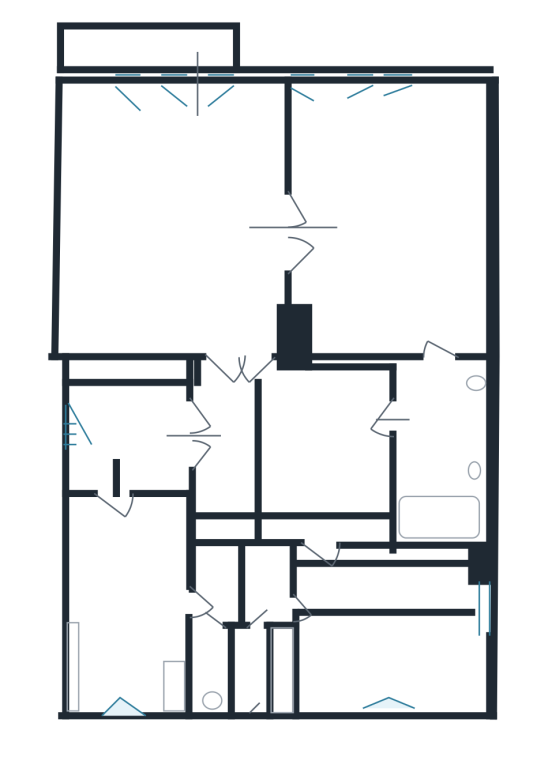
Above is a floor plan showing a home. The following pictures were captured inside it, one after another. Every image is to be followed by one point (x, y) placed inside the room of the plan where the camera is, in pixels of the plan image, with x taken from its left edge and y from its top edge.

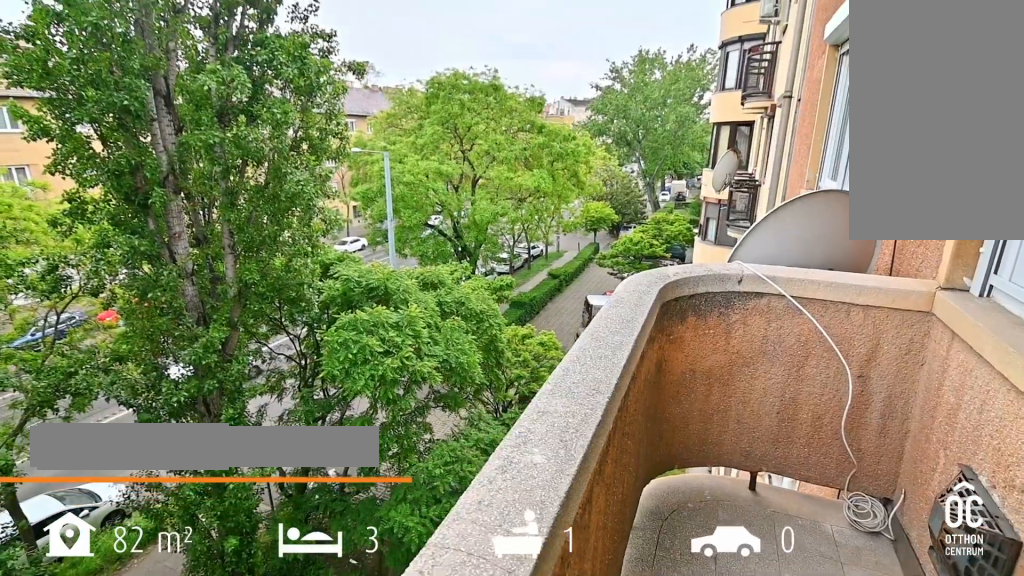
(149, 48)
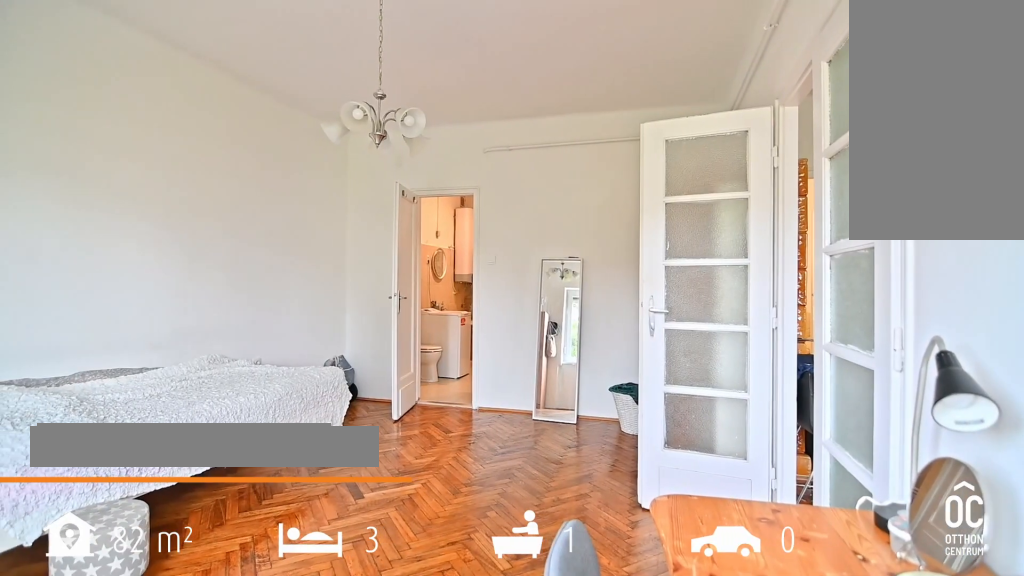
(384, 226)
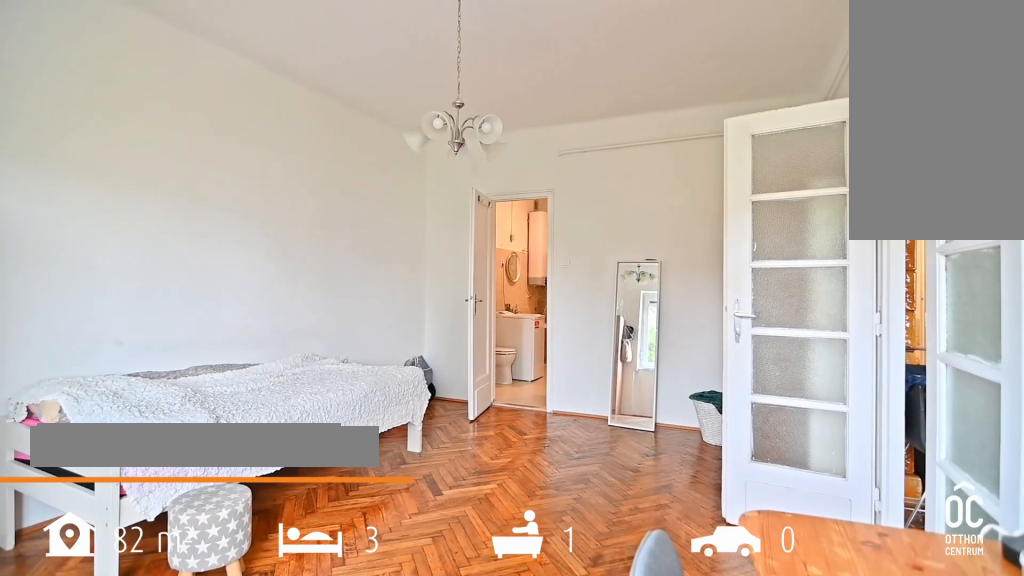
(385, 226)
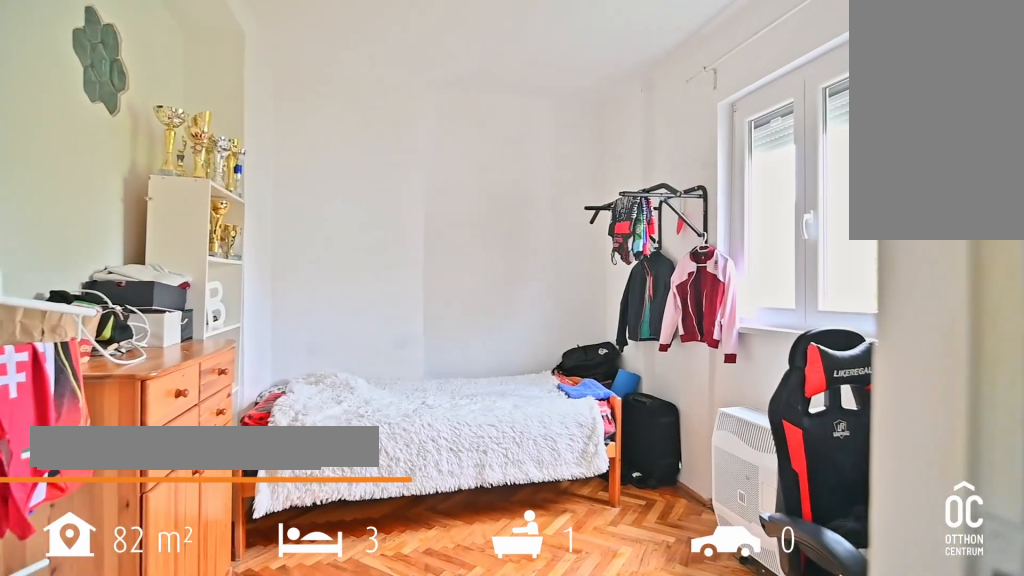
(388, 628)
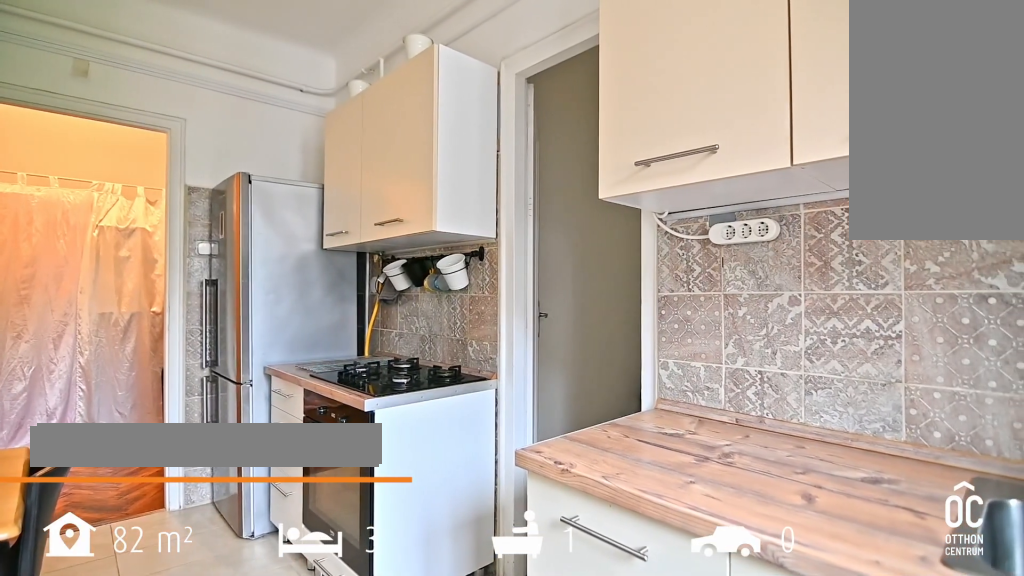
(128, 598)
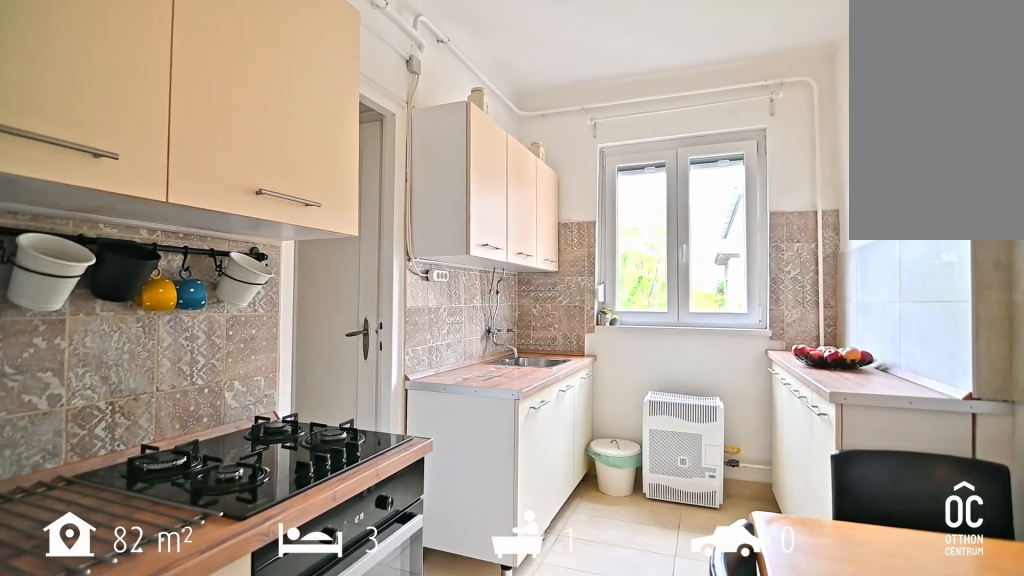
(128, 598)
